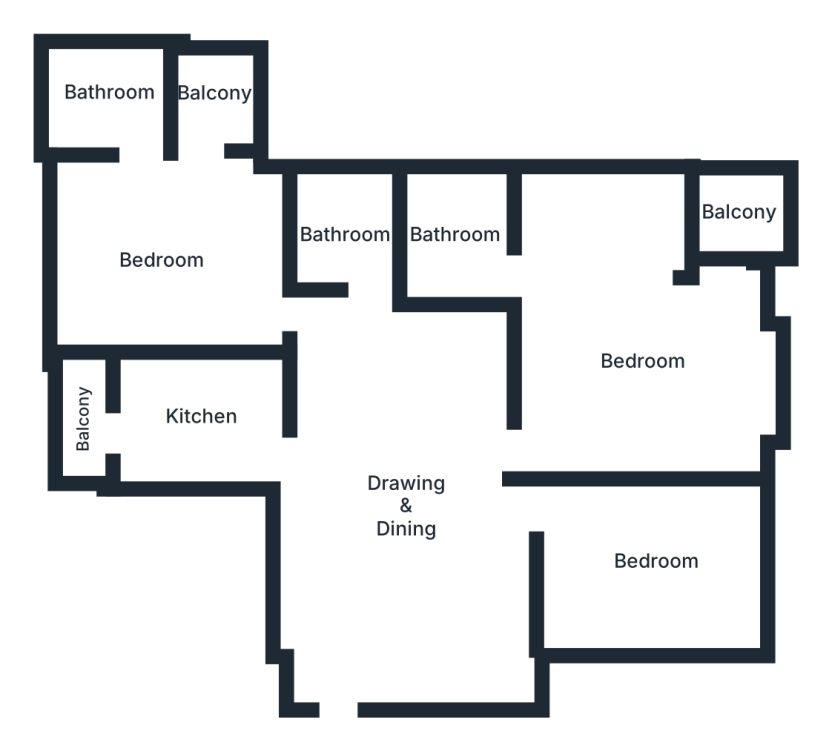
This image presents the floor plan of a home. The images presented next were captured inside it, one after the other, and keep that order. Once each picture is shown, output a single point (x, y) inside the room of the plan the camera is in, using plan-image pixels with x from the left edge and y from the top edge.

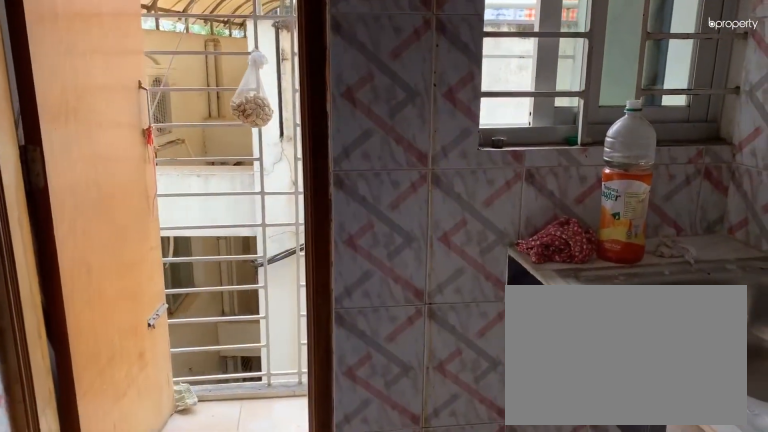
(199, 420)
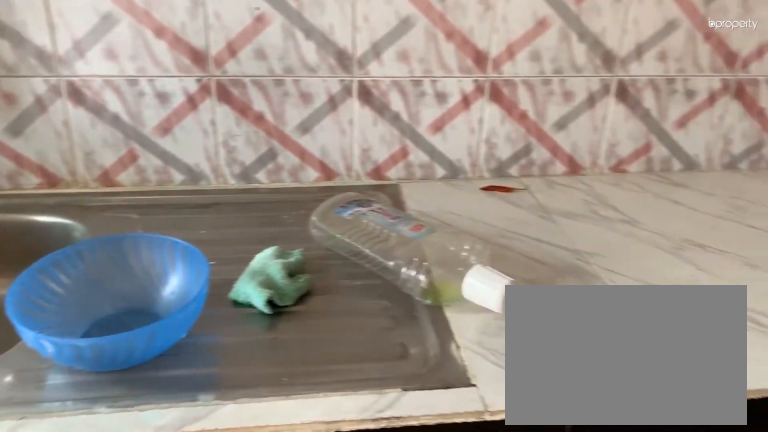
(199, 420)
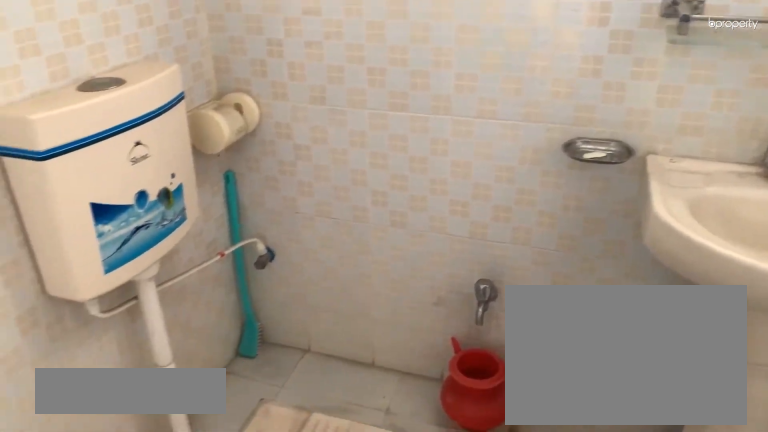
(361, 249)
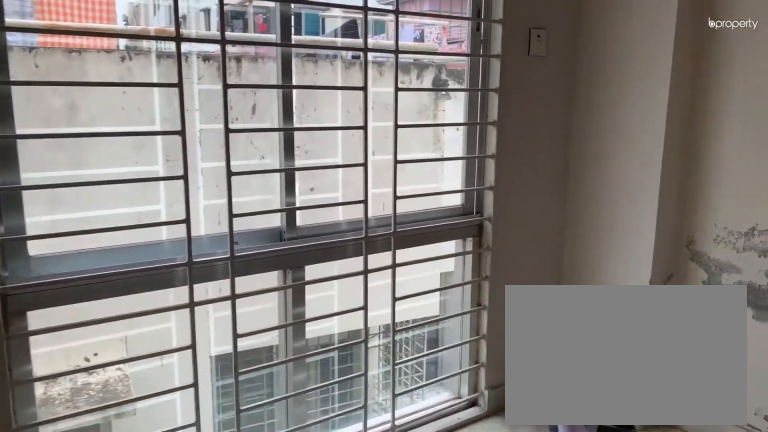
(166, 267)
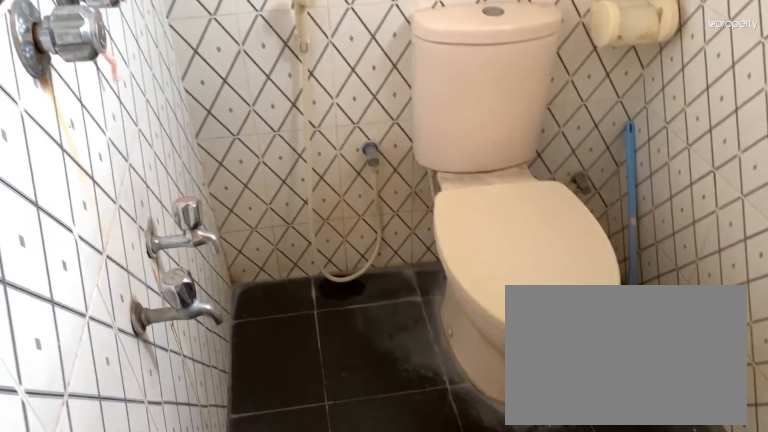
(111, 87)
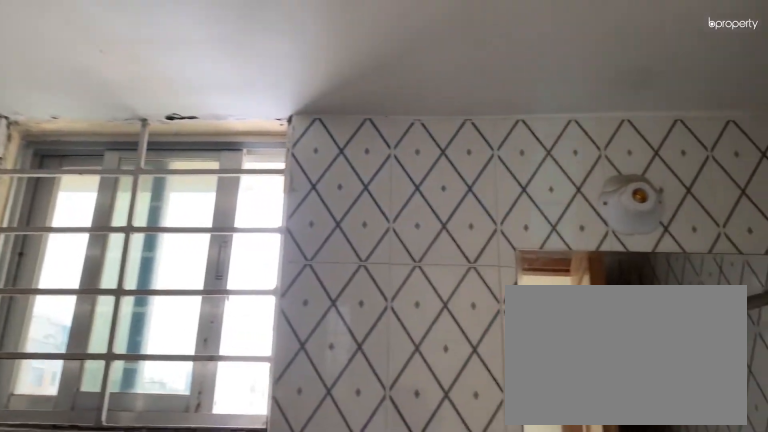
(110, 87)
